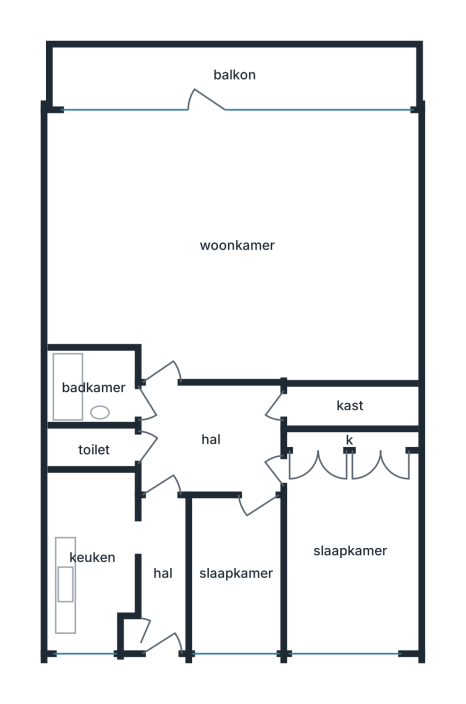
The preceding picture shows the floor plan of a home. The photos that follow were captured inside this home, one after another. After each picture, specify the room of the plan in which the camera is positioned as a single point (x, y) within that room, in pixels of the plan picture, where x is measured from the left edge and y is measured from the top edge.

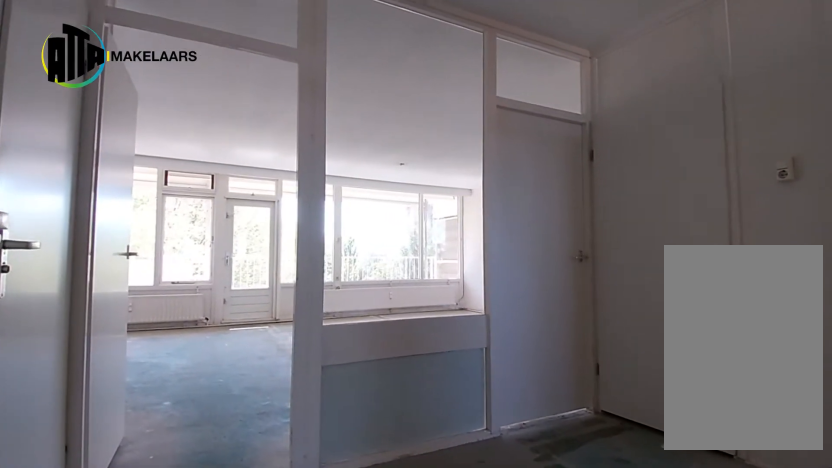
(211, 438)
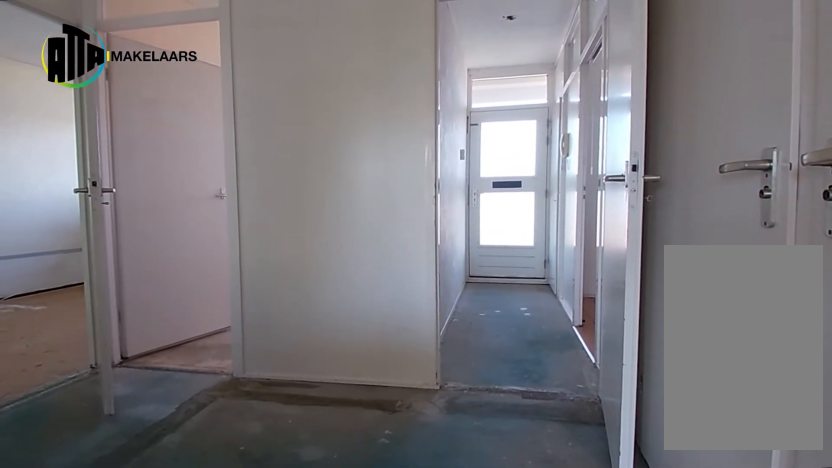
(211, 438)
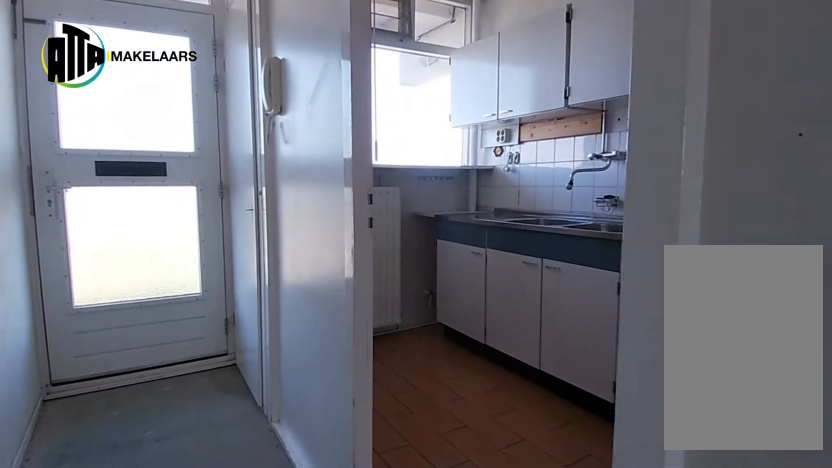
(163, 571)
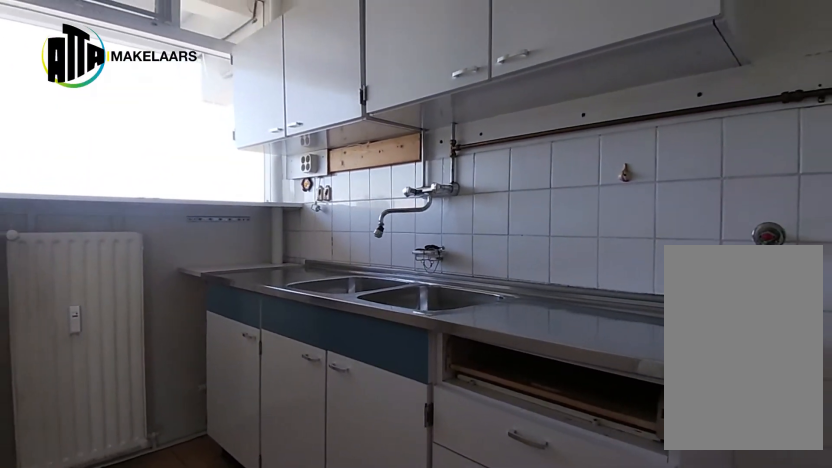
(92, 557)
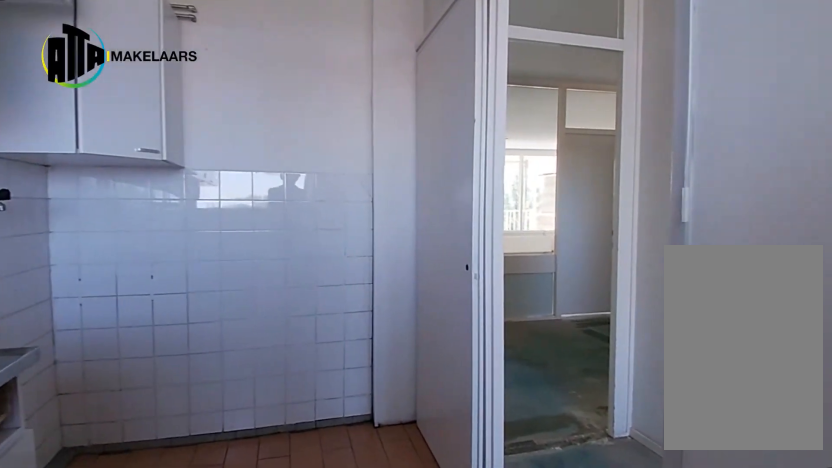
(92, 557)
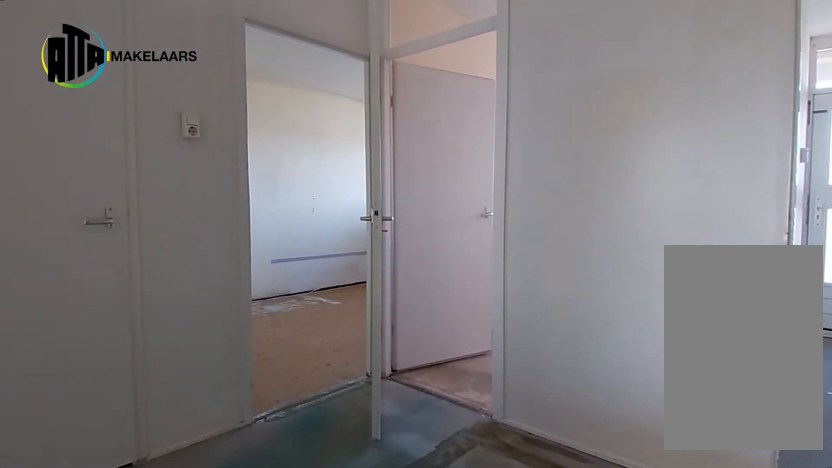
(211, 438)
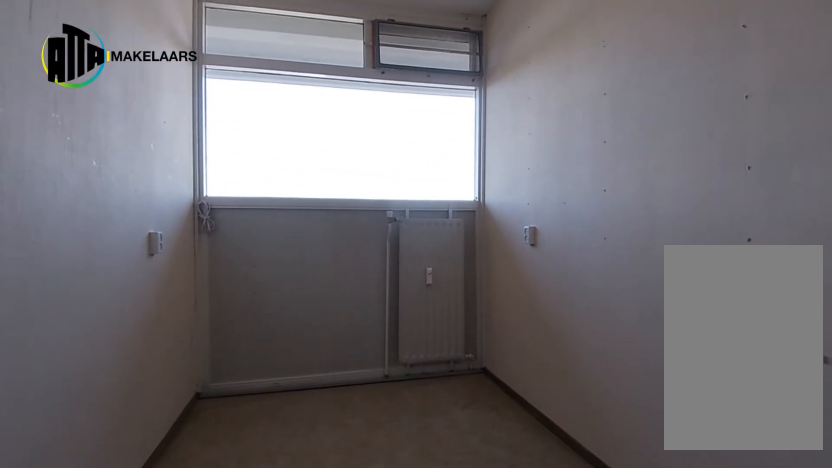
(235, 573)
